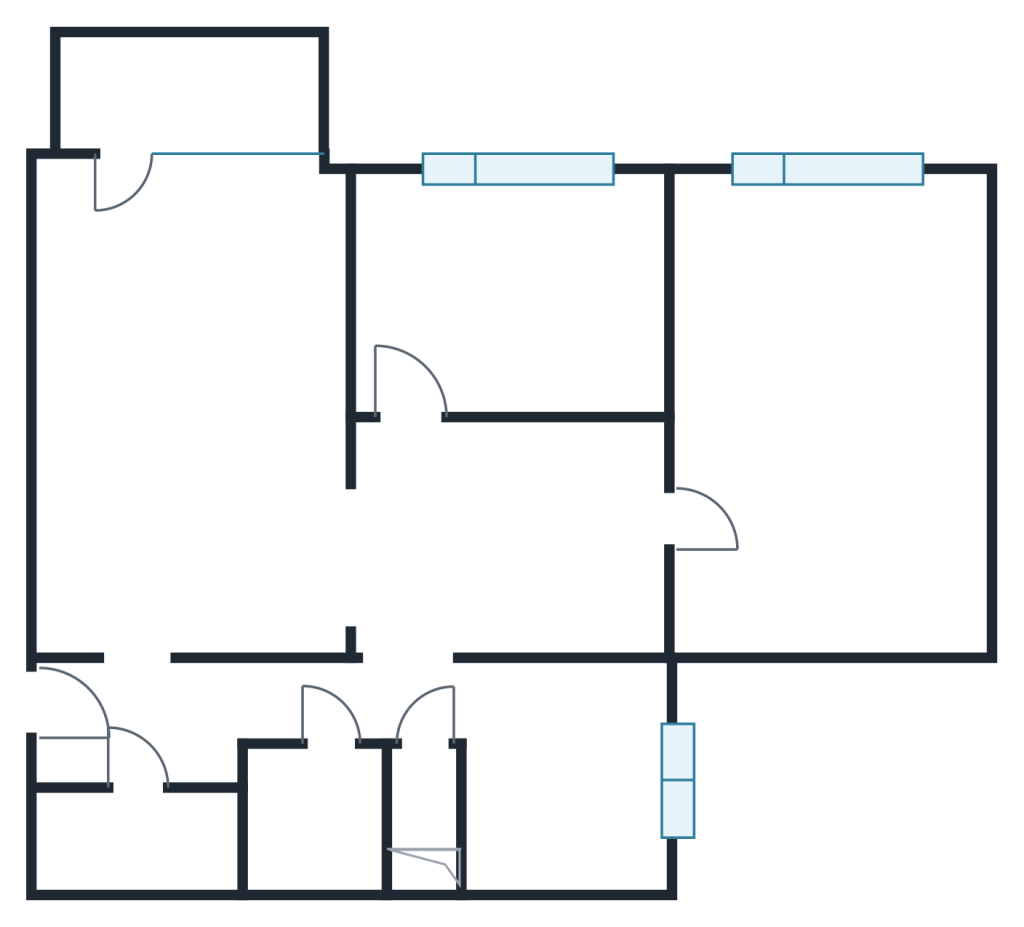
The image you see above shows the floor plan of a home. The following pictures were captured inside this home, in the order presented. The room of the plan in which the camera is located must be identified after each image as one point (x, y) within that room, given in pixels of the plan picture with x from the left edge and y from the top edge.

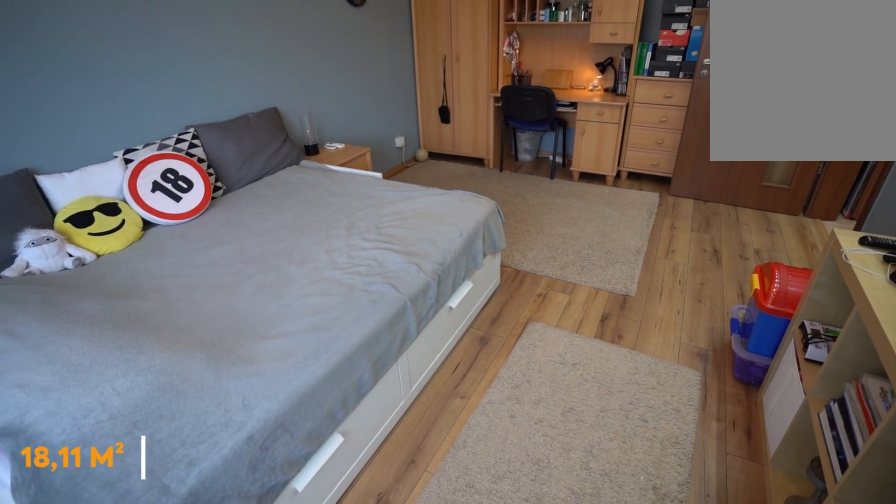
(840, 437)
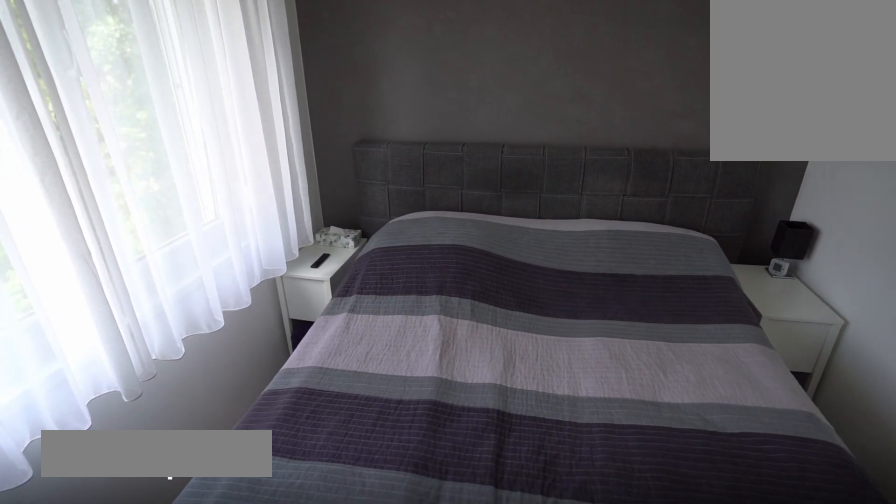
(526, 286)
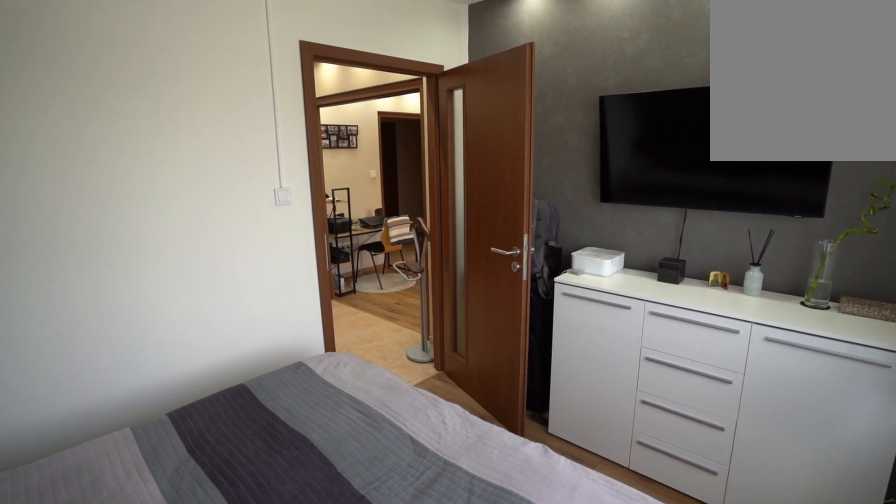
(527, 285)
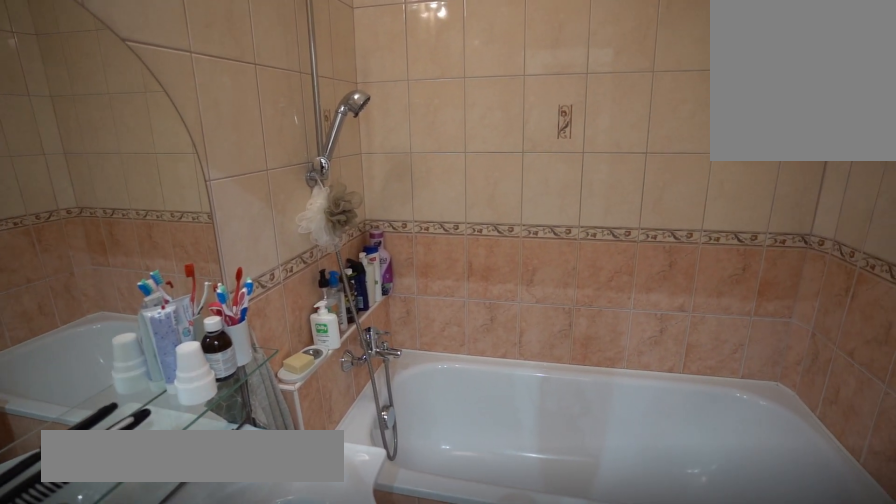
(294, 804)
